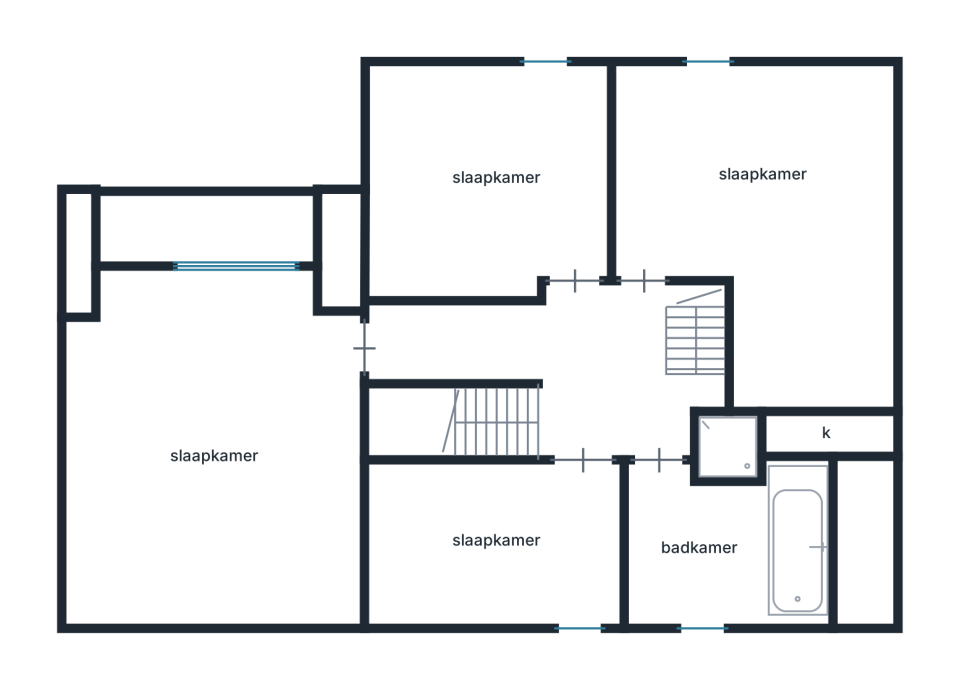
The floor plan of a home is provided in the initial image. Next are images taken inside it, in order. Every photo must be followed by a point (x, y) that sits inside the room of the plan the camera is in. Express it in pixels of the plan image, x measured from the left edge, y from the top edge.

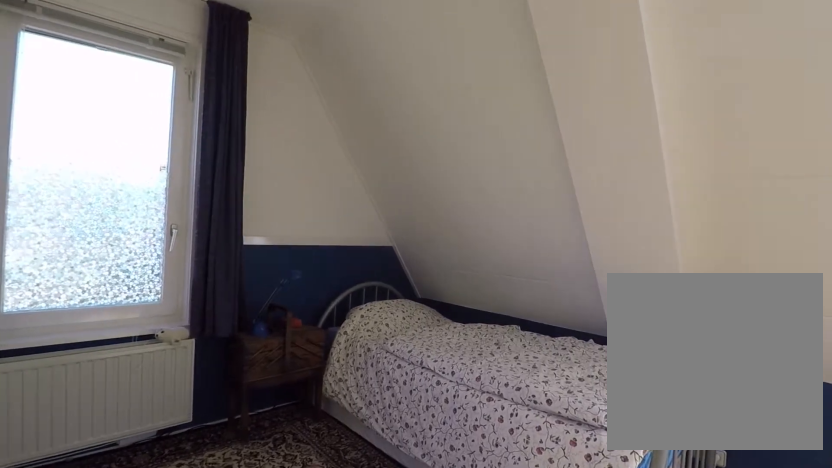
(752, 238)
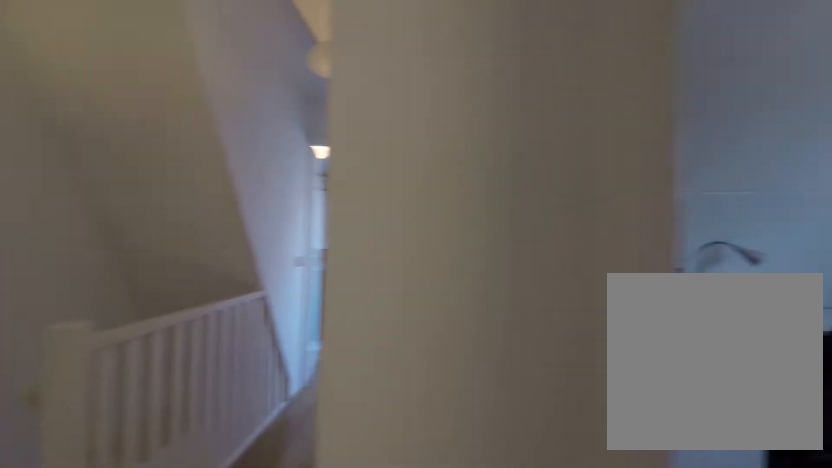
(564, 364)
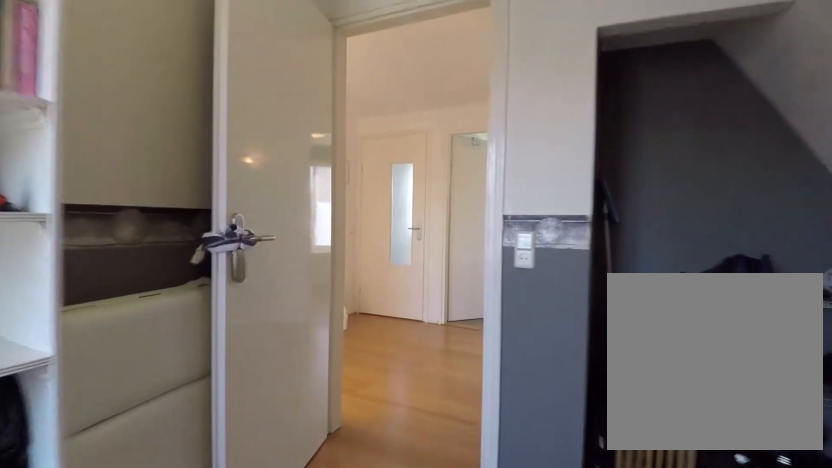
(487, 183)
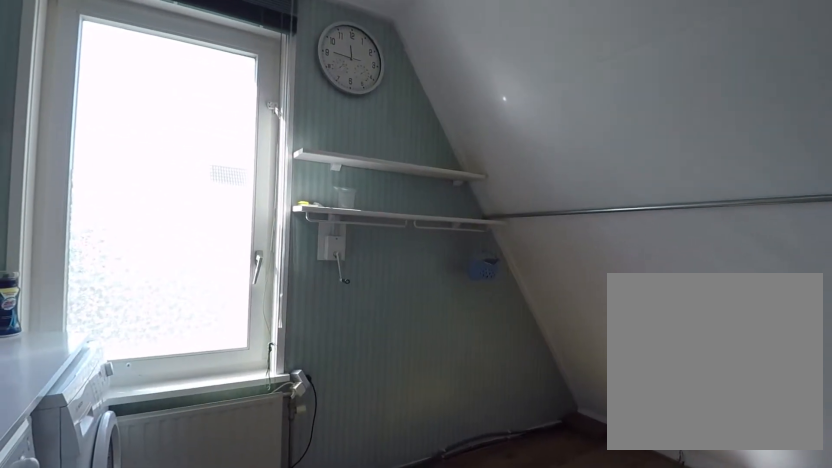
(497, 545)
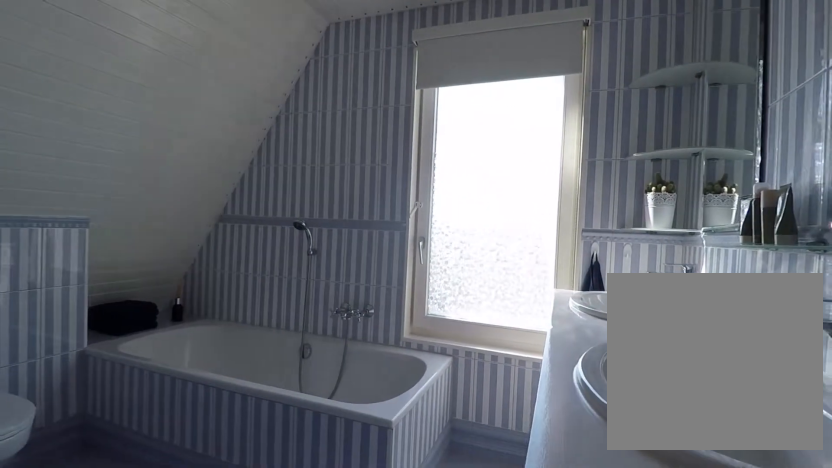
(729, 534)
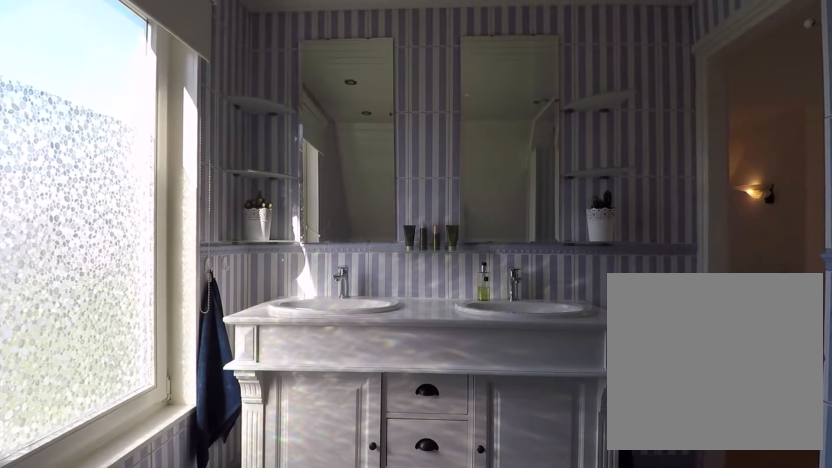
(729, 534)
